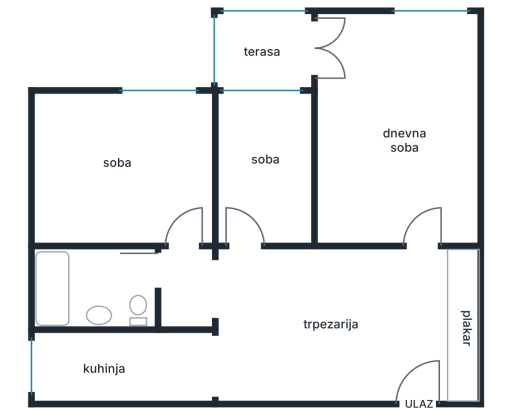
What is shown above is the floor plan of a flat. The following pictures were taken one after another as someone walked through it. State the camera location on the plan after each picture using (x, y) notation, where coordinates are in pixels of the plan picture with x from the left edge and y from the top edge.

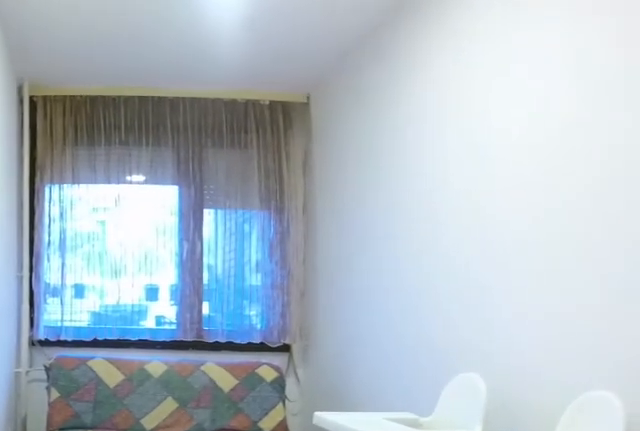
(244, 264)
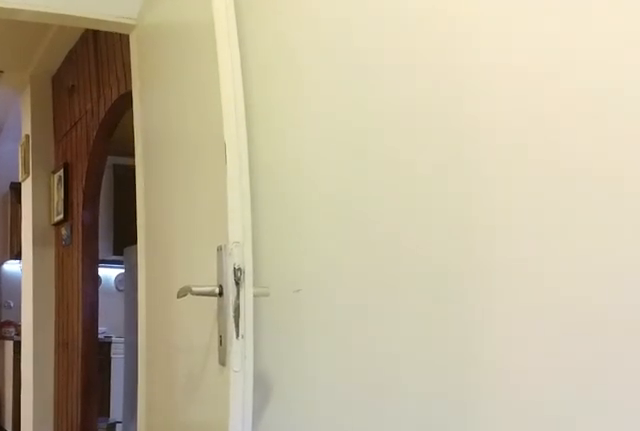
(261, 146)
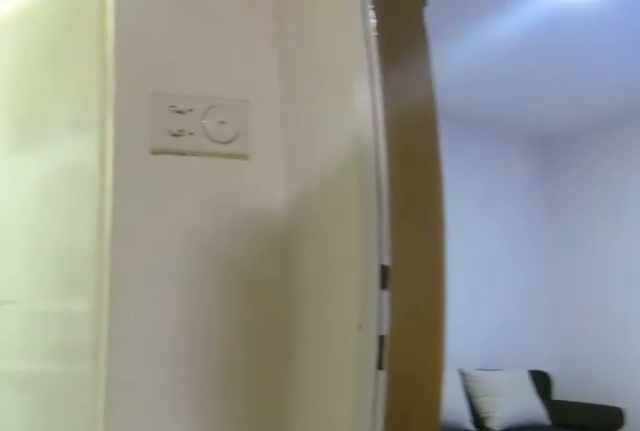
(218, 277)
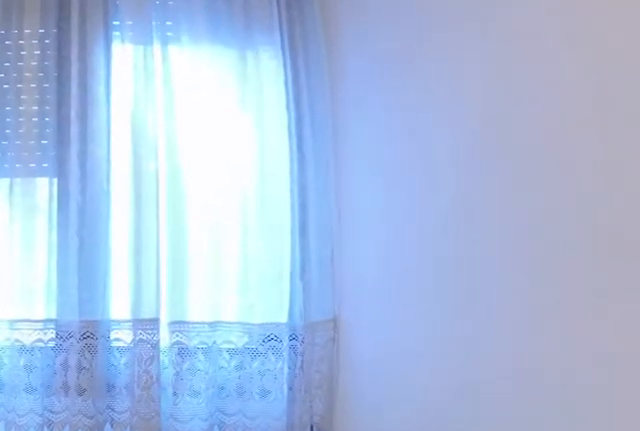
(191, 182)
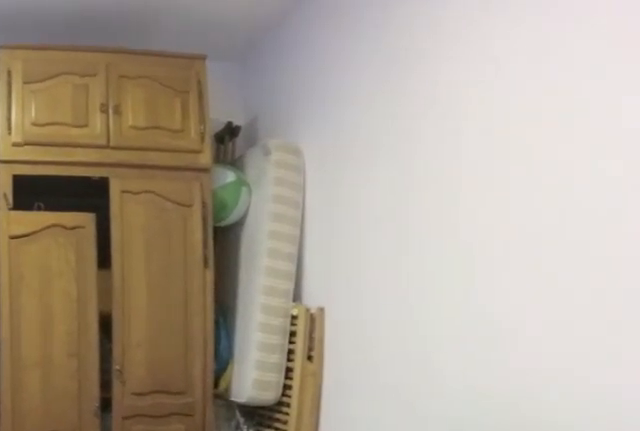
(124, 112)
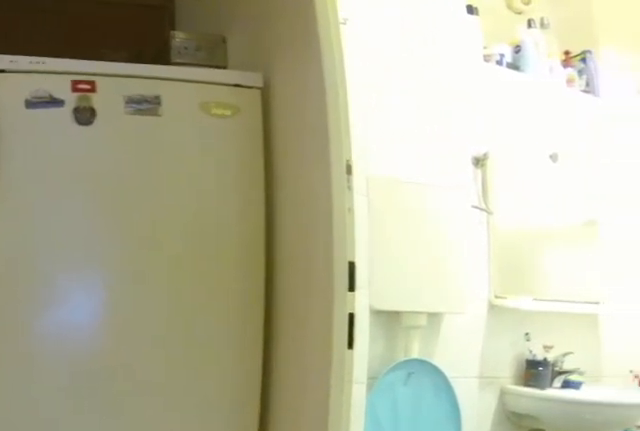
(184, 224)
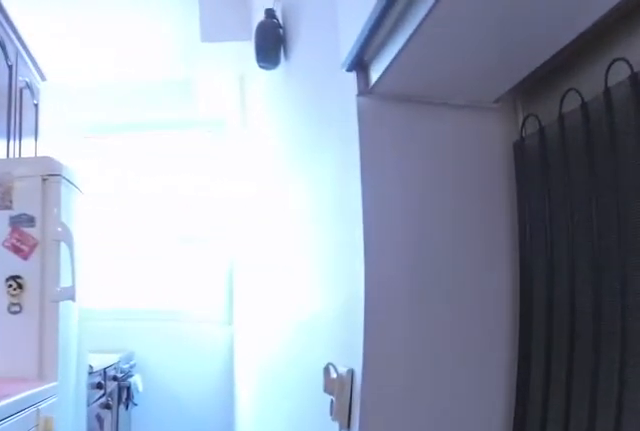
(221, 364)
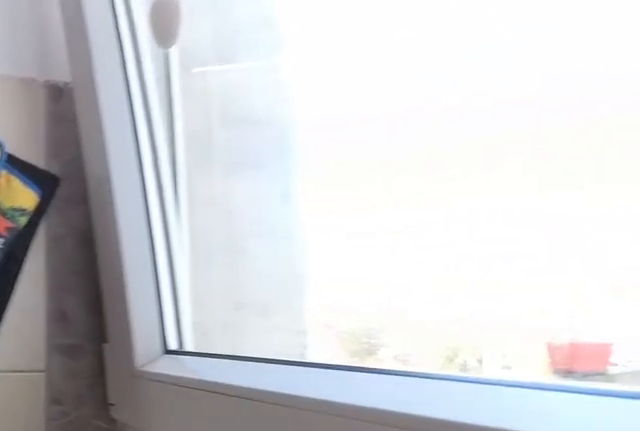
(55, 347)
